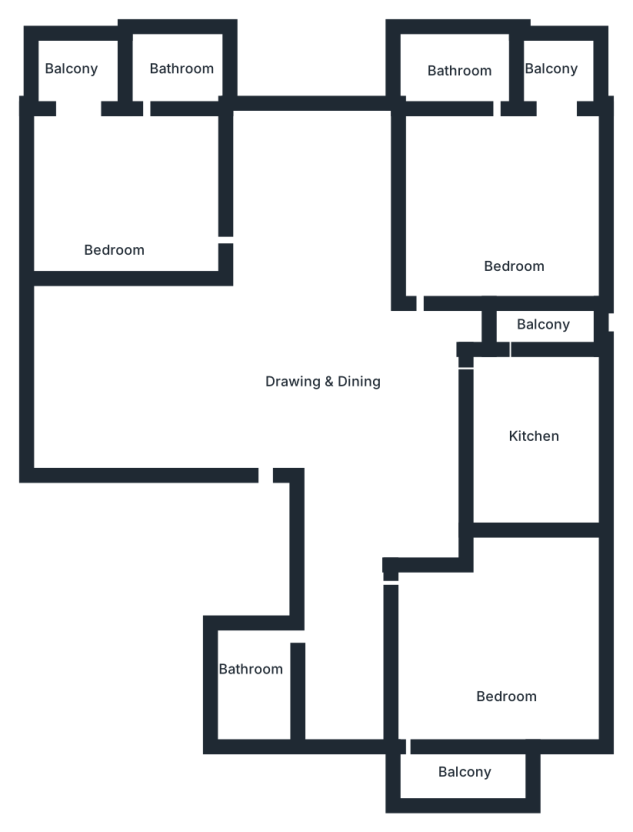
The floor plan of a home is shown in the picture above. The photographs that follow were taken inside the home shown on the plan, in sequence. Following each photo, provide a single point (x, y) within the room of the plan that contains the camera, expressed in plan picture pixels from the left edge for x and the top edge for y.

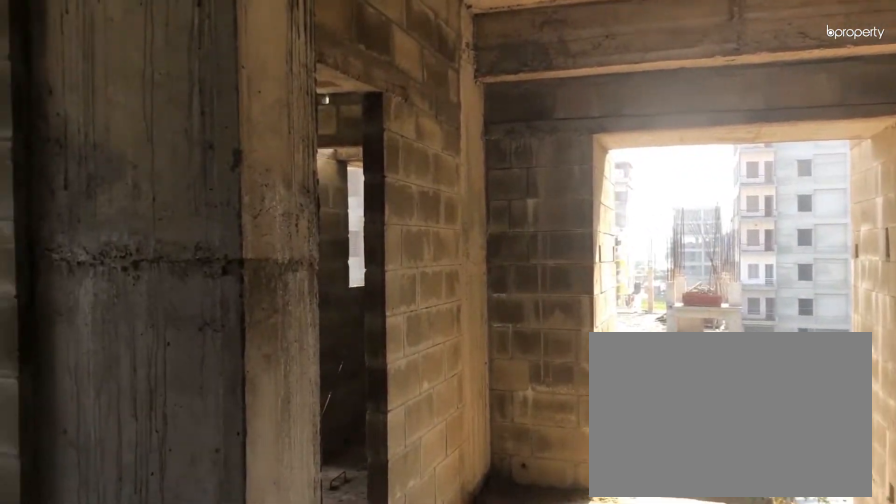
(324, 334)
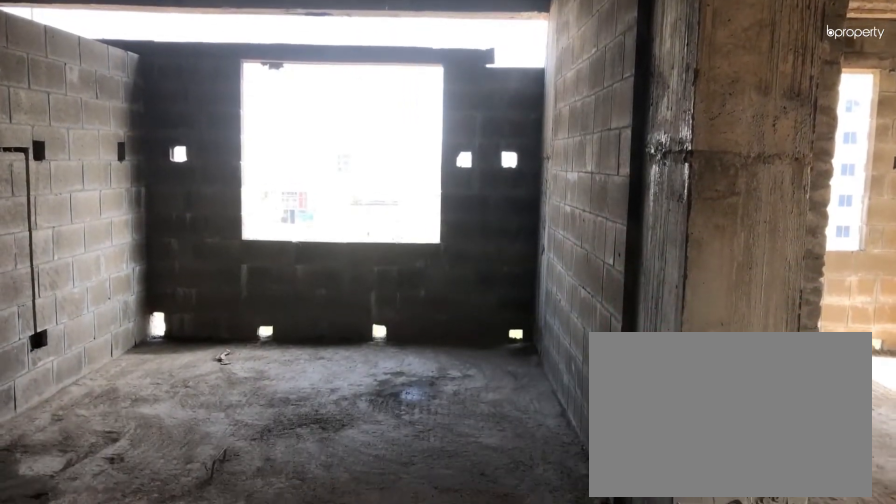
(325, 333)
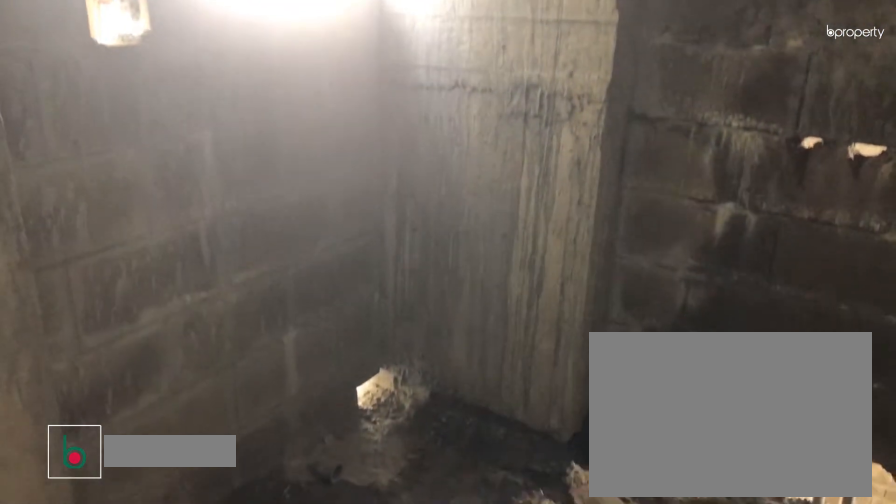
(253, 693)
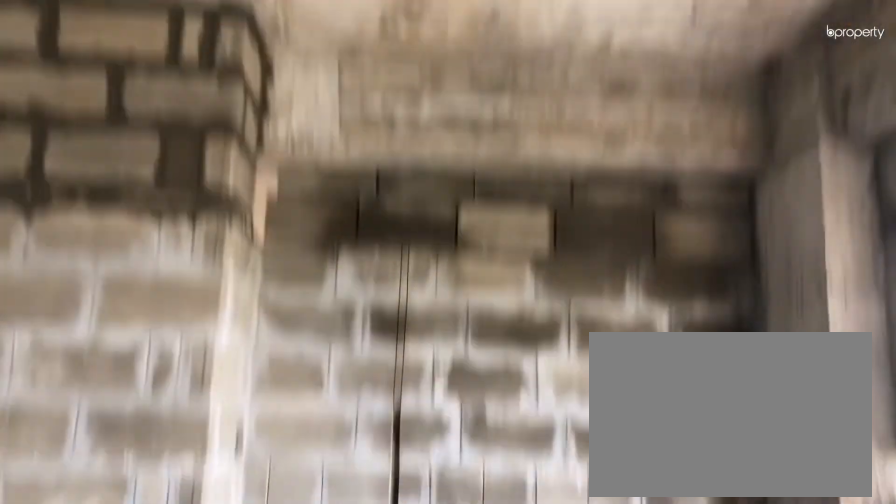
(512, 677)
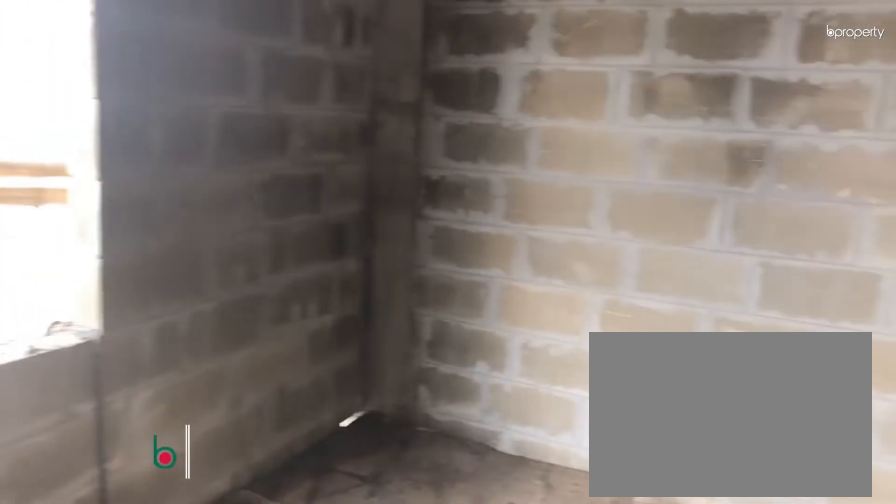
(553, 454)
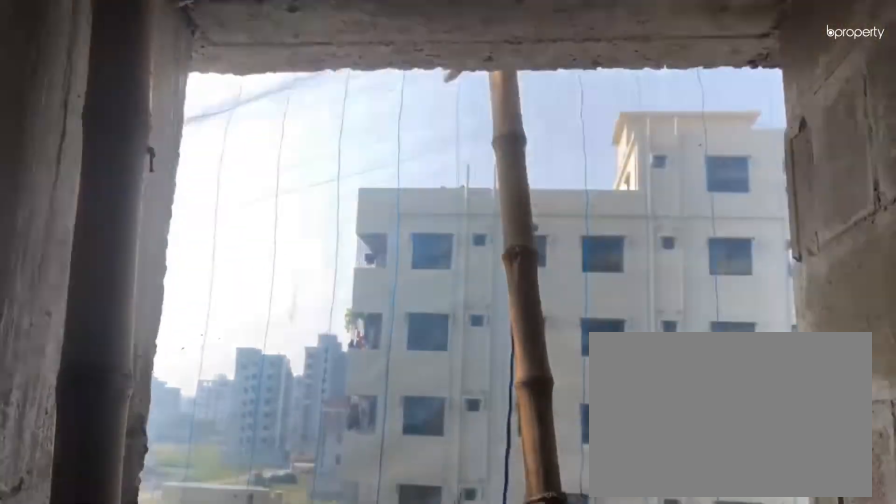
(559, 321)
